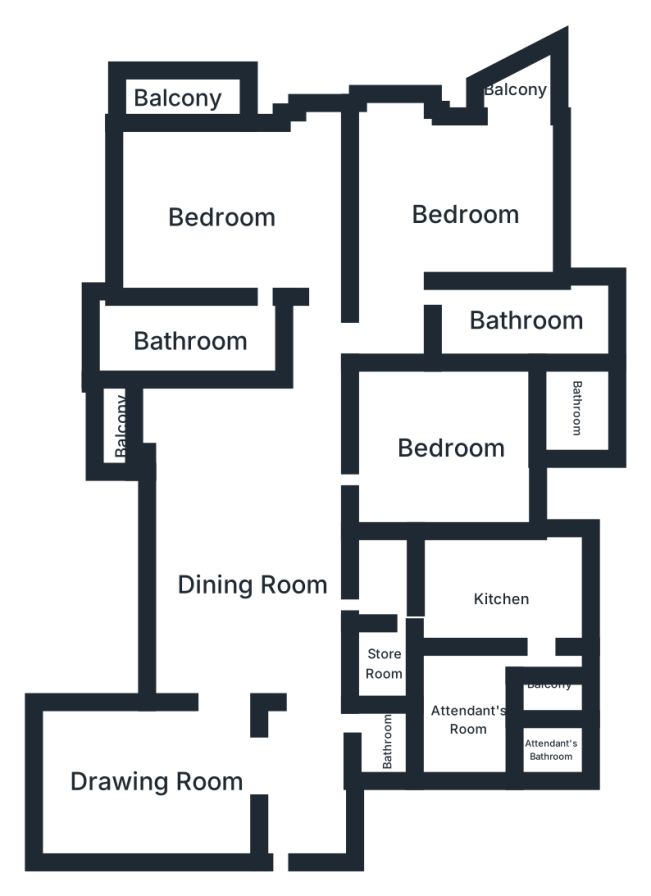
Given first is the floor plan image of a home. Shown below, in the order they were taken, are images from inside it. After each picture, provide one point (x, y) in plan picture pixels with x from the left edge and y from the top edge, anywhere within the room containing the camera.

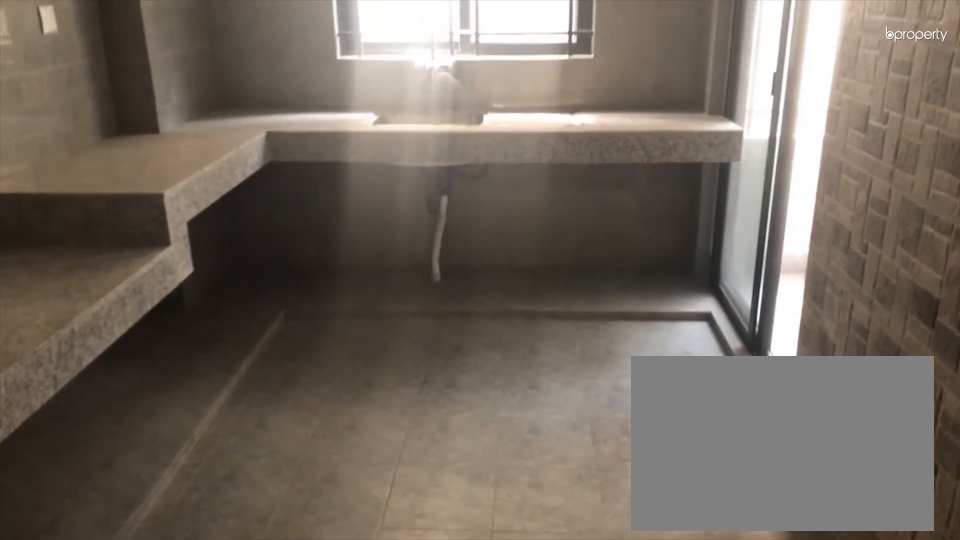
(508, 602)
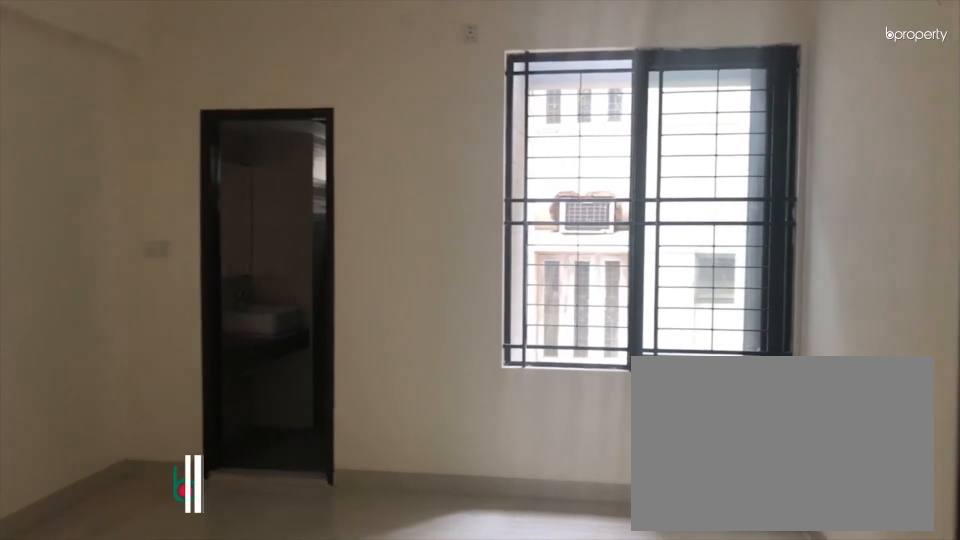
(449, 443)
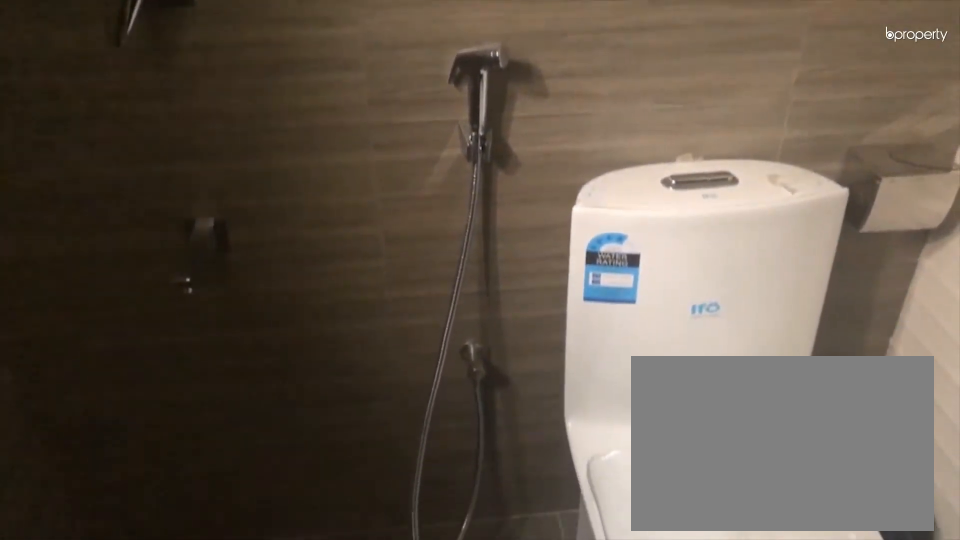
(576, 408)
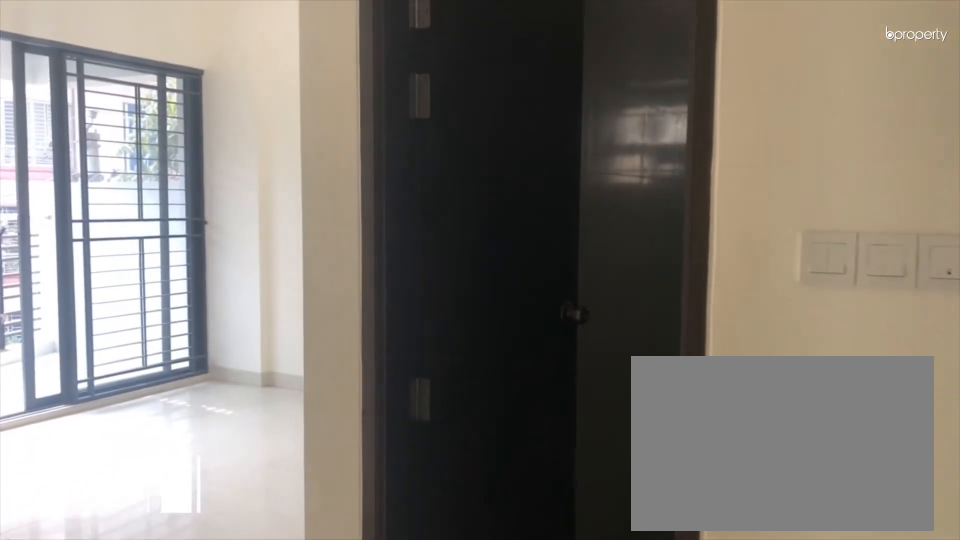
(465, 220)
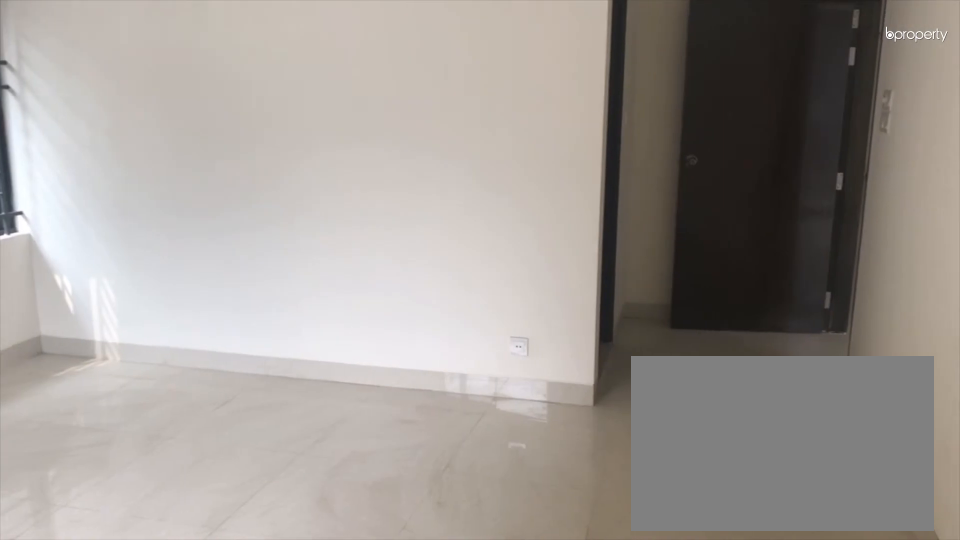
(466, 221)
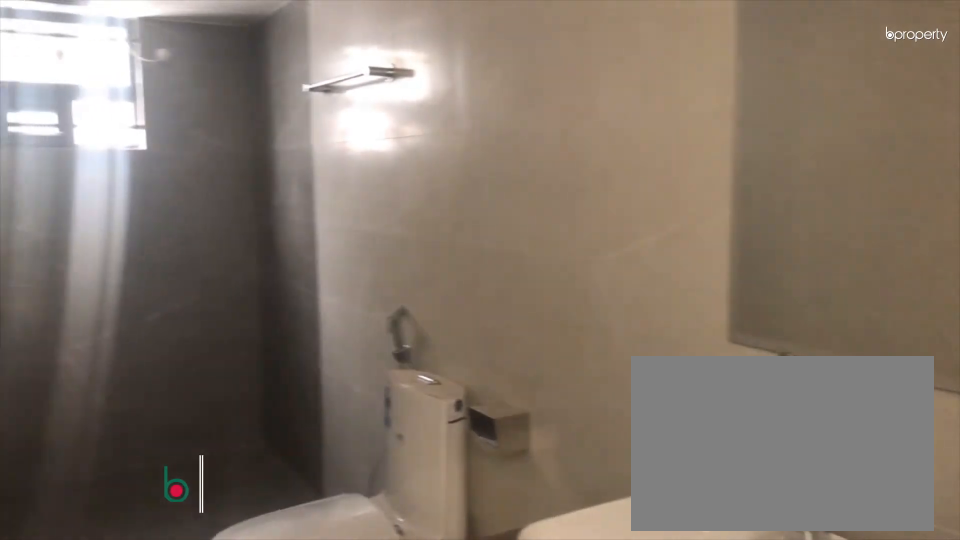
(522, 329)
